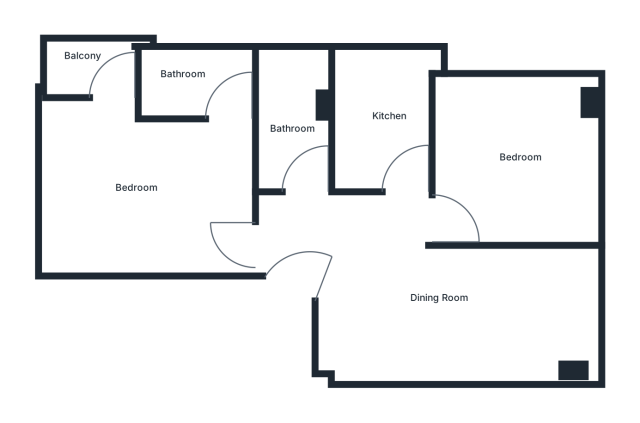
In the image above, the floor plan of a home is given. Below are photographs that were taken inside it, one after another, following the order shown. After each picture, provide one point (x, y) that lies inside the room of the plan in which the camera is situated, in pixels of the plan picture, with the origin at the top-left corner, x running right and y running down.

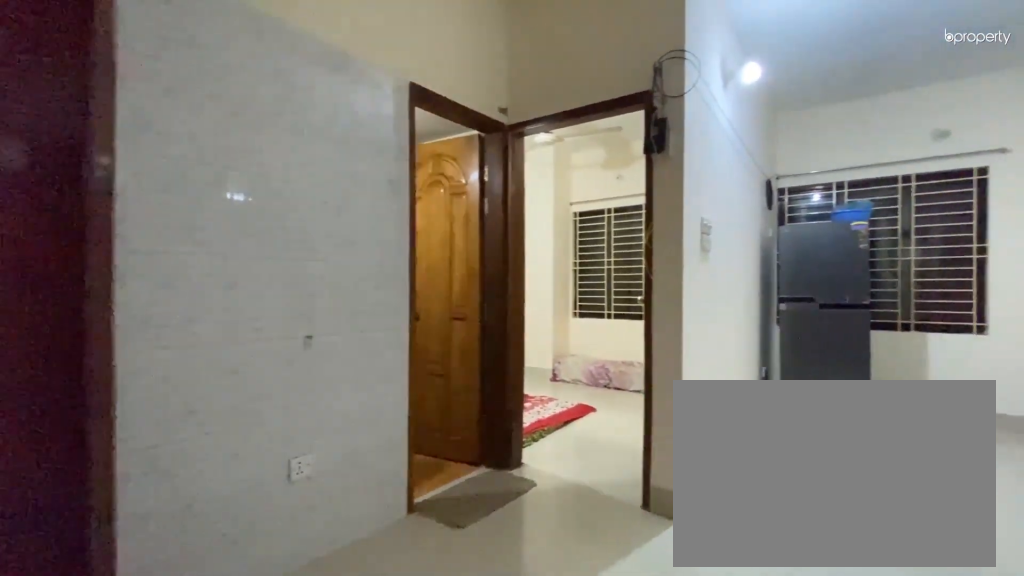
(389, 288)
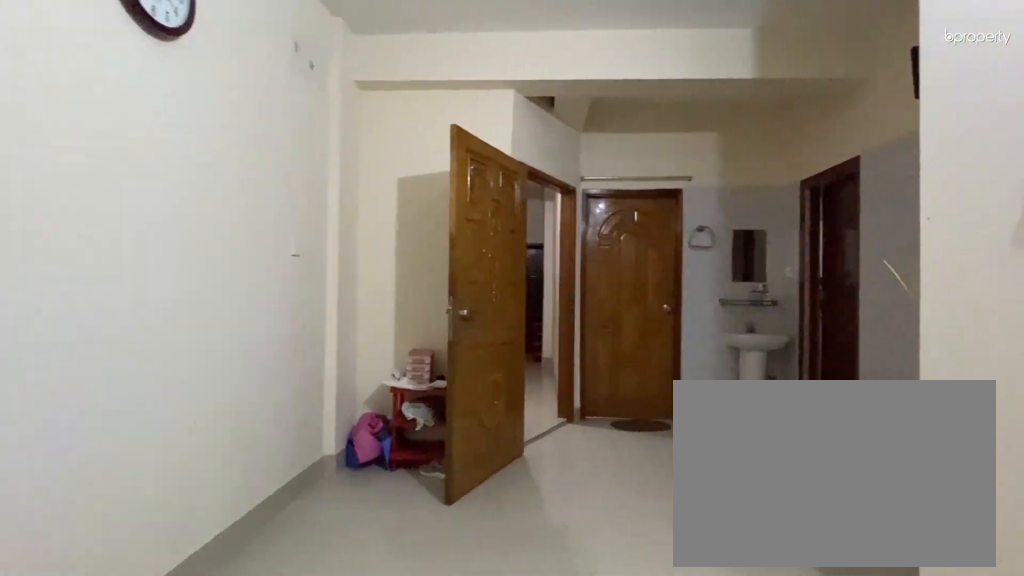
(461, 308)
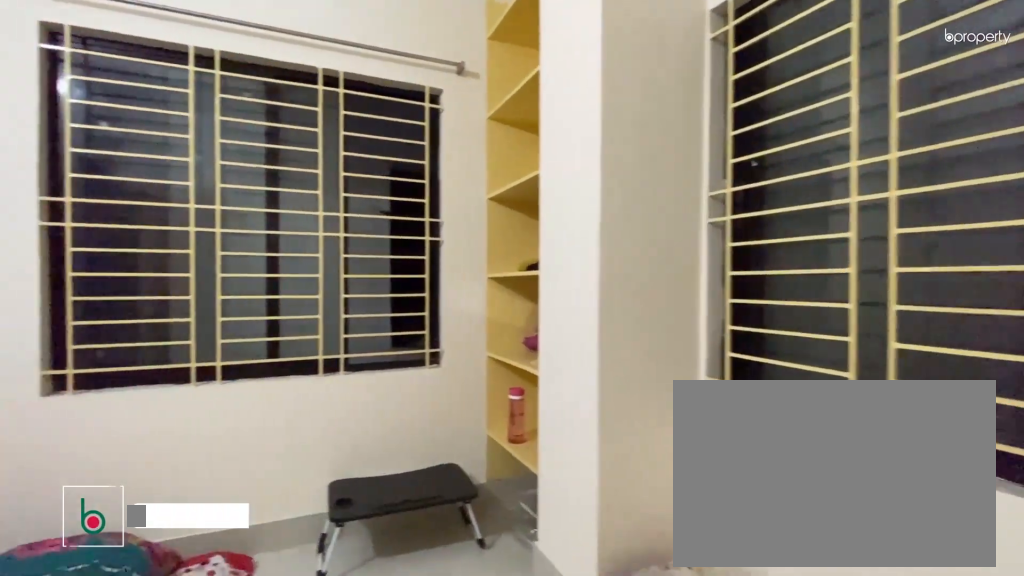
(517, 158)
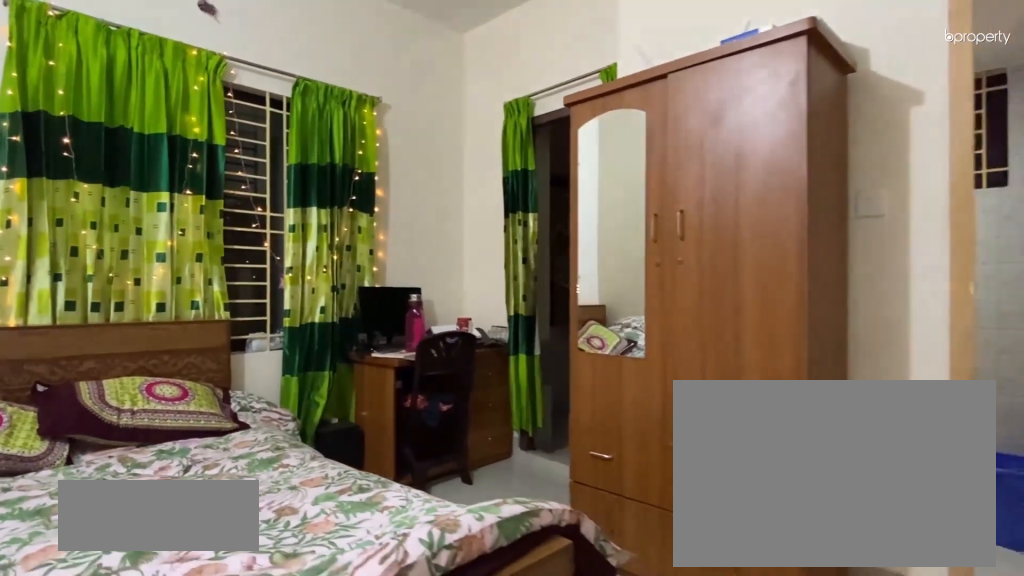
(145, 175)
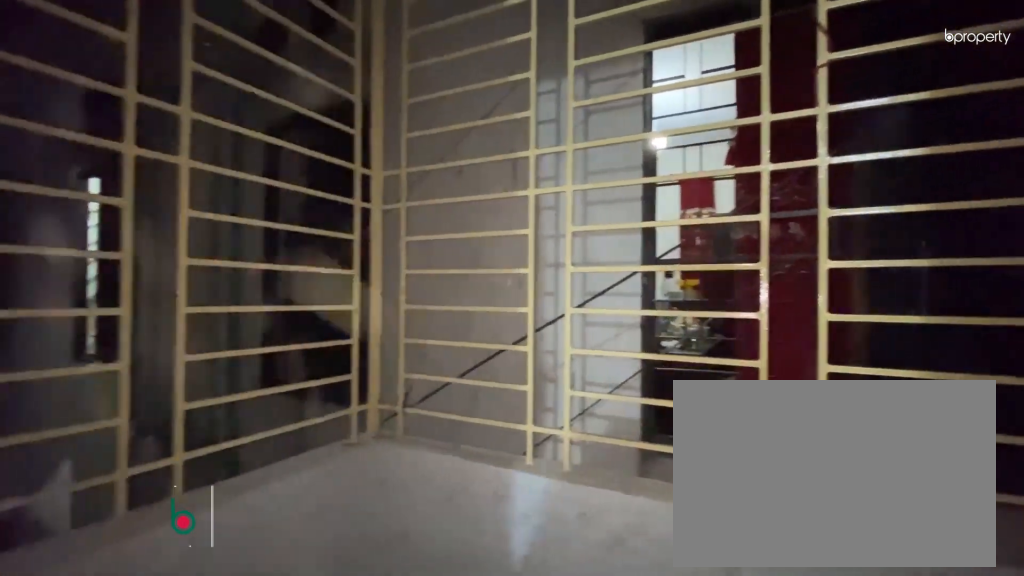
(91, 66)
